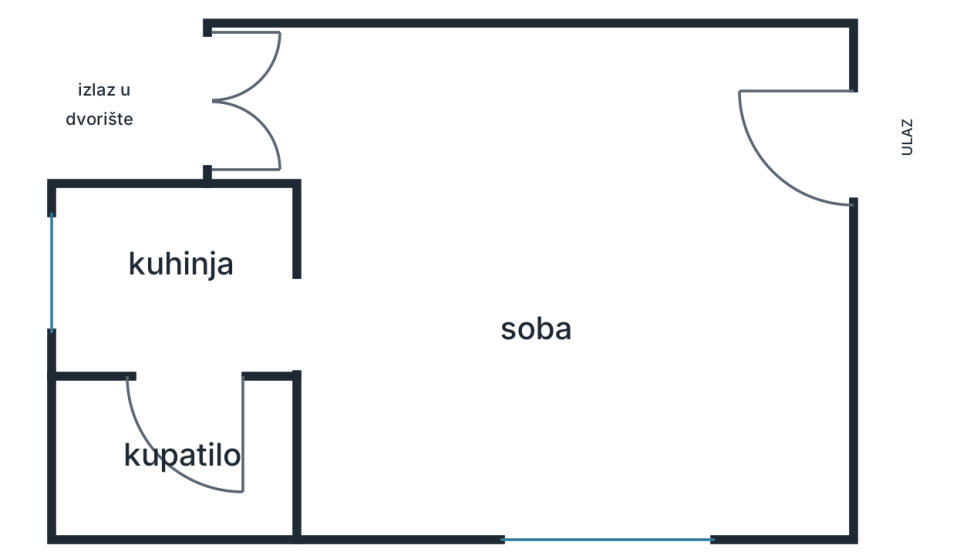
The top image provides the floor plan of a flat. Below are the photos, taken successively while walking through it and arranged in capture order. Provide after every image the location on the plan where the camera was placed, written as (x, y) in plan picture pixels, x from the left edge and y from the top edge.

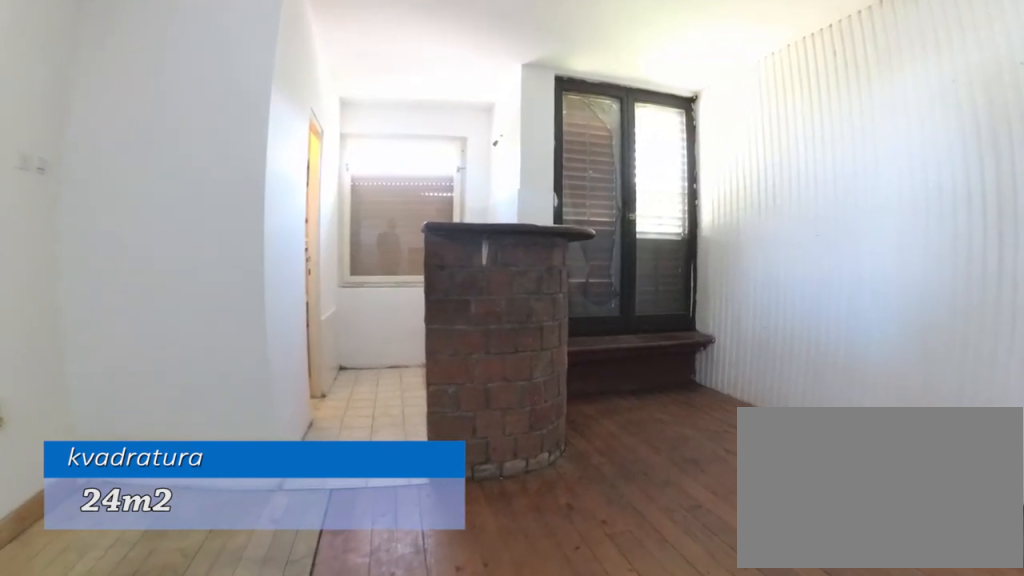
(537, 338)
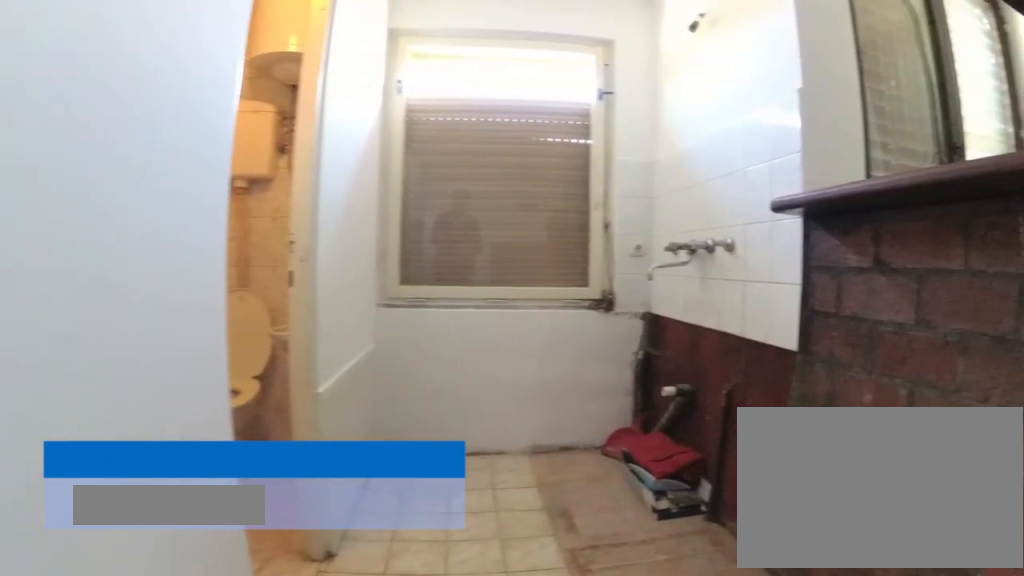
(304, 321)
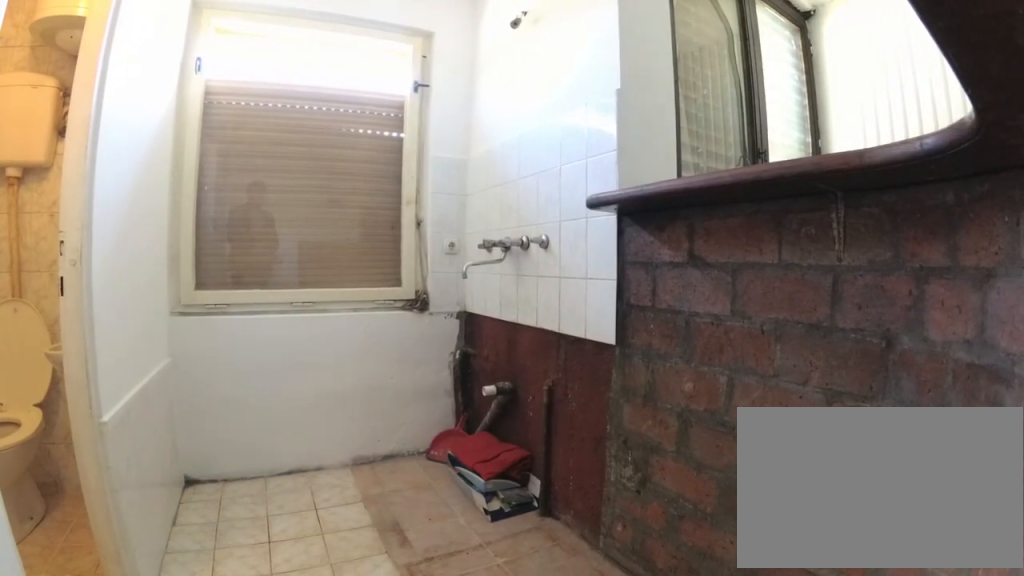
(294, 327)
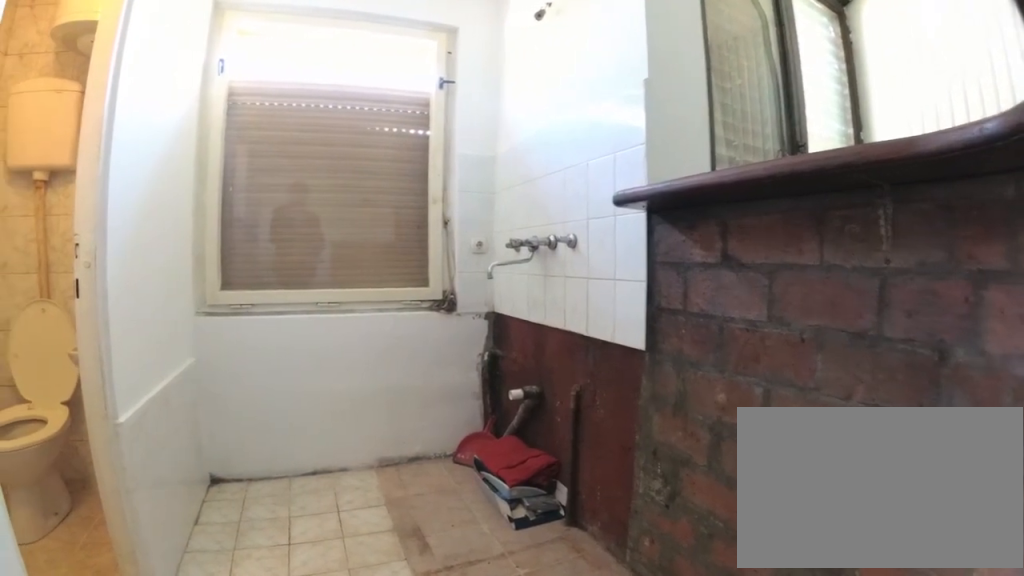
(288, 326)
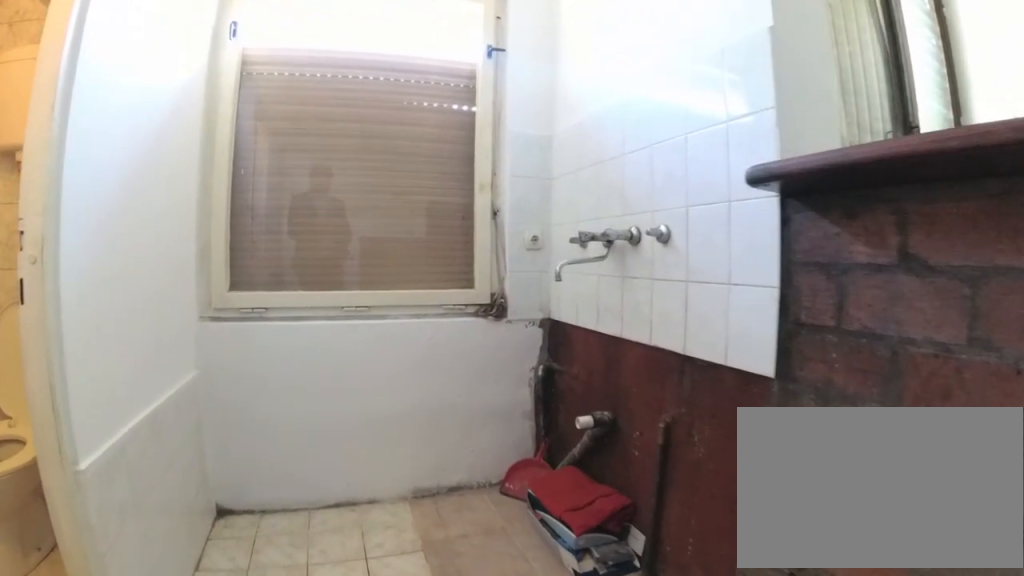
(253, 314)
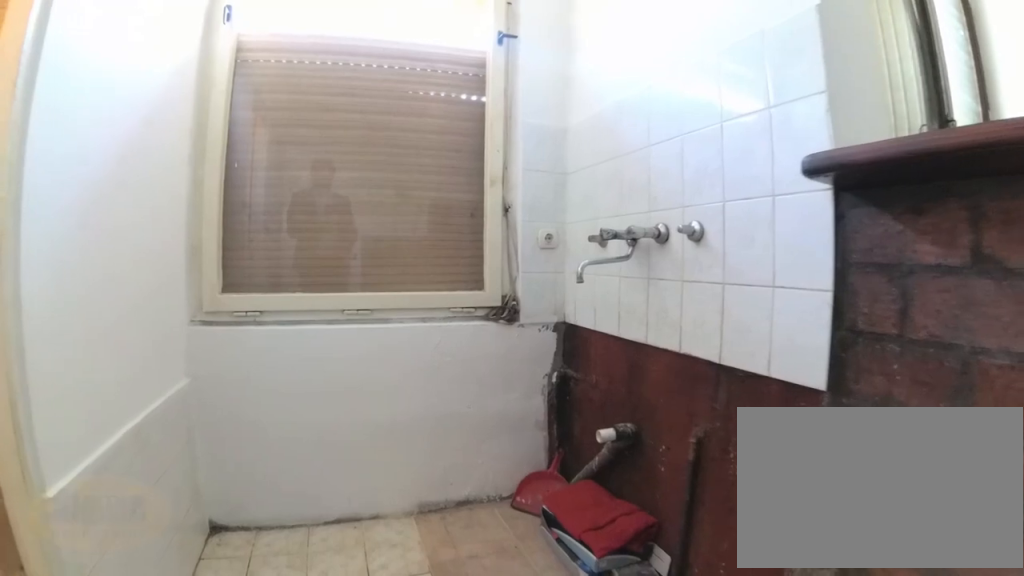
(250, 315)
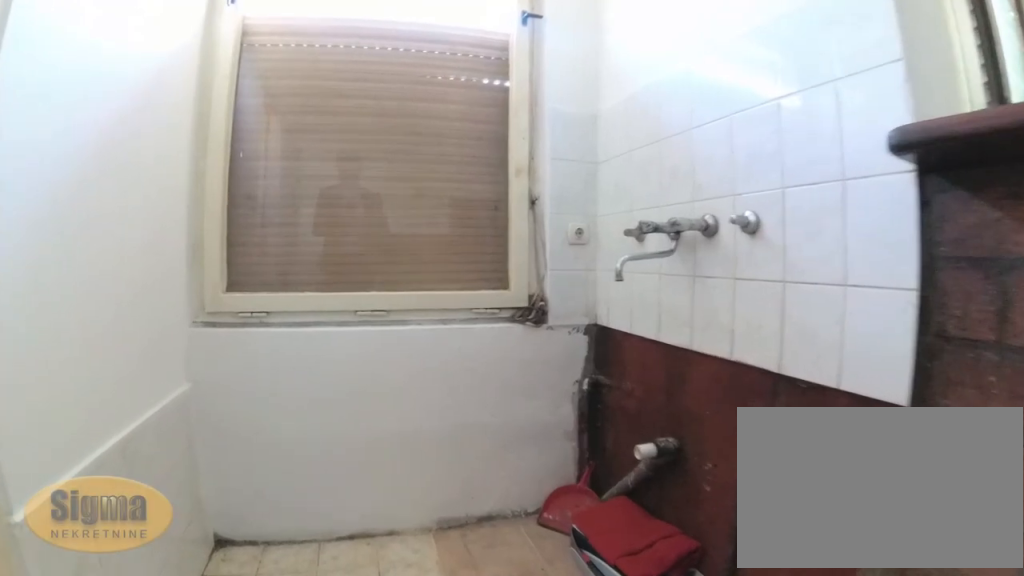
(247, 315)
